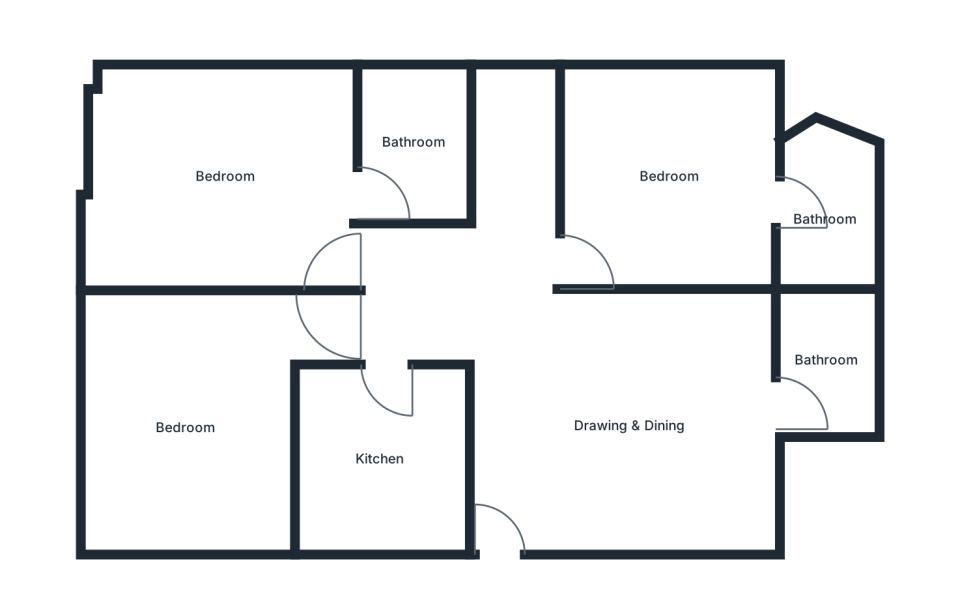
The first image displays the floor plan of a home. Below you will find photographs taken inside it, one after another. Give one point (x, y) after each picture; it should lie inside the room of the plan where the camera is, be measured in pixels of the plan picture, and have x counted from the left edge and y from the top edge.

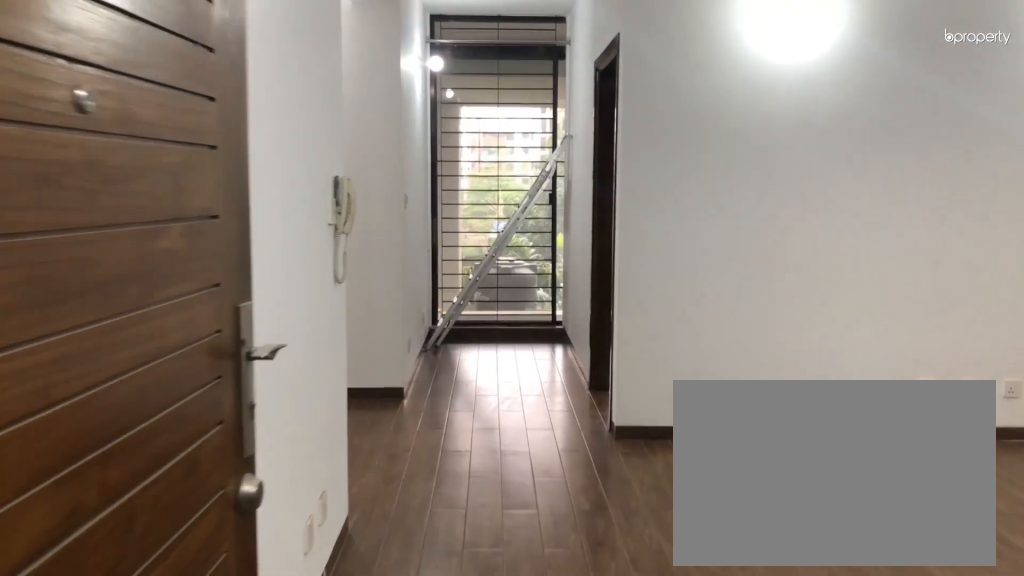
(509, 532)
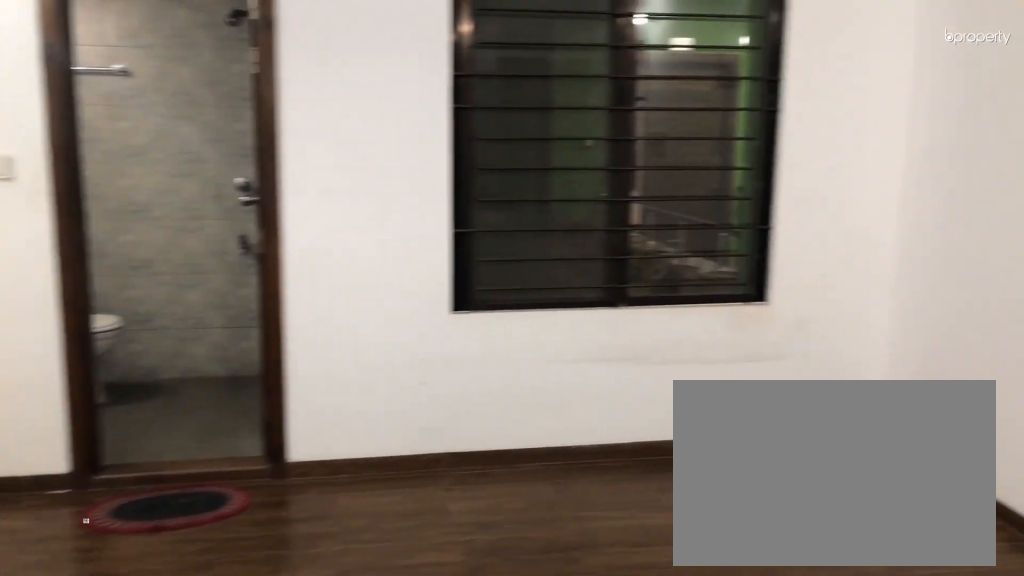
(628, 427)
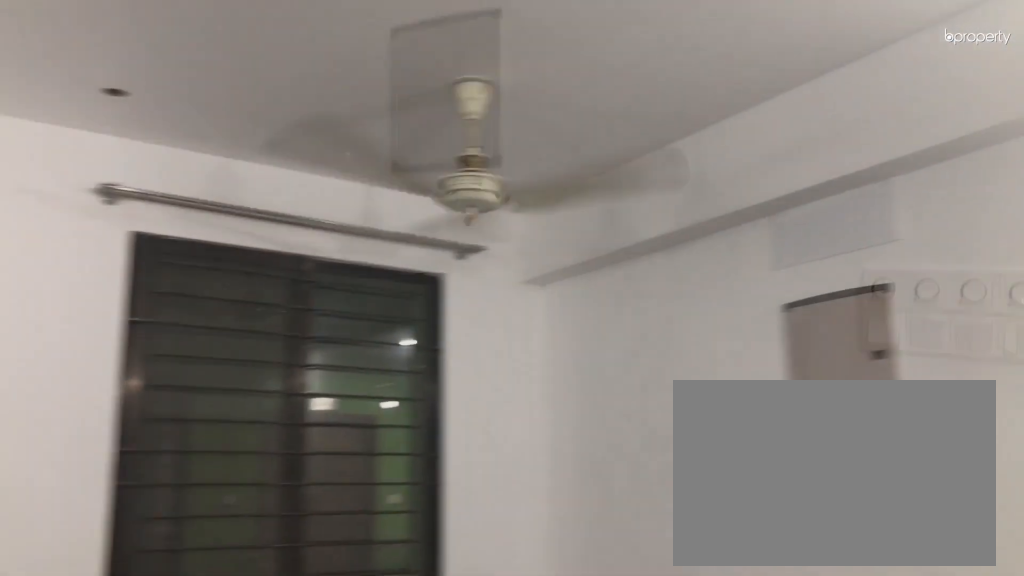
(628, 427)
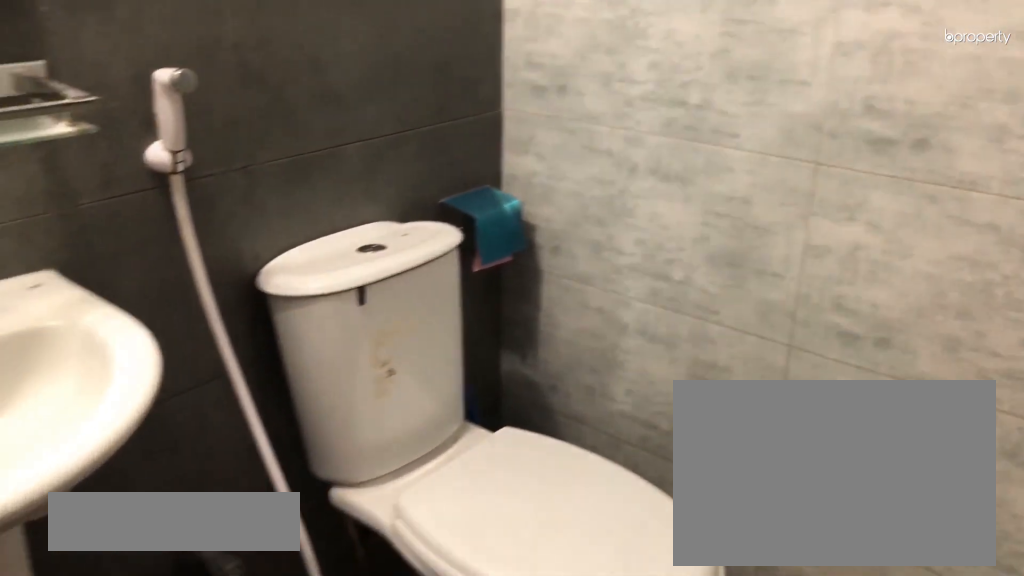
(827, 361)
